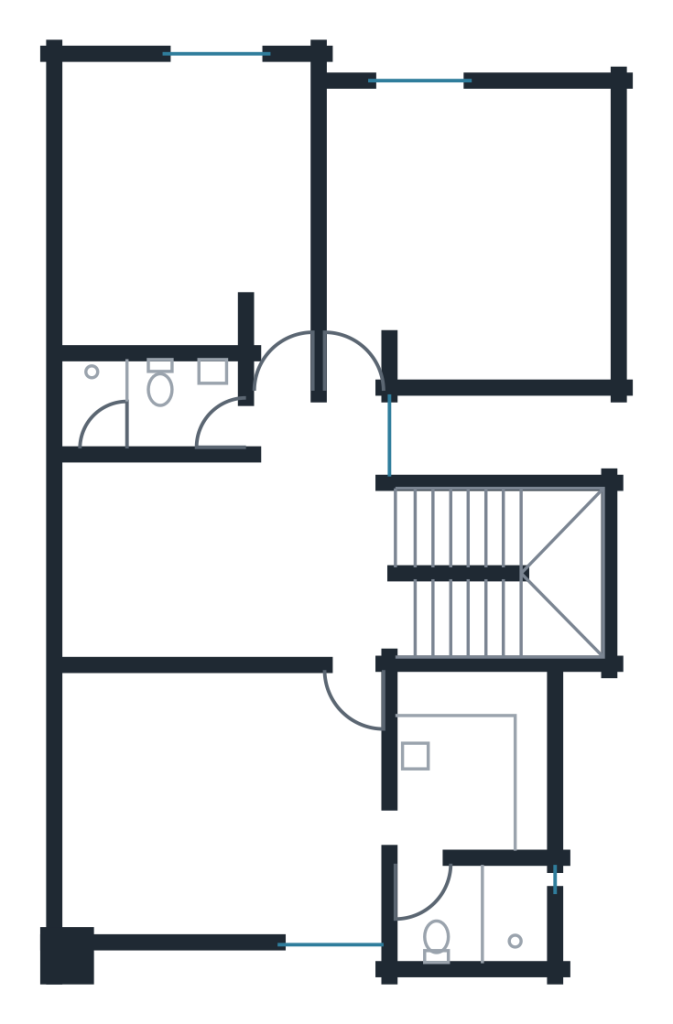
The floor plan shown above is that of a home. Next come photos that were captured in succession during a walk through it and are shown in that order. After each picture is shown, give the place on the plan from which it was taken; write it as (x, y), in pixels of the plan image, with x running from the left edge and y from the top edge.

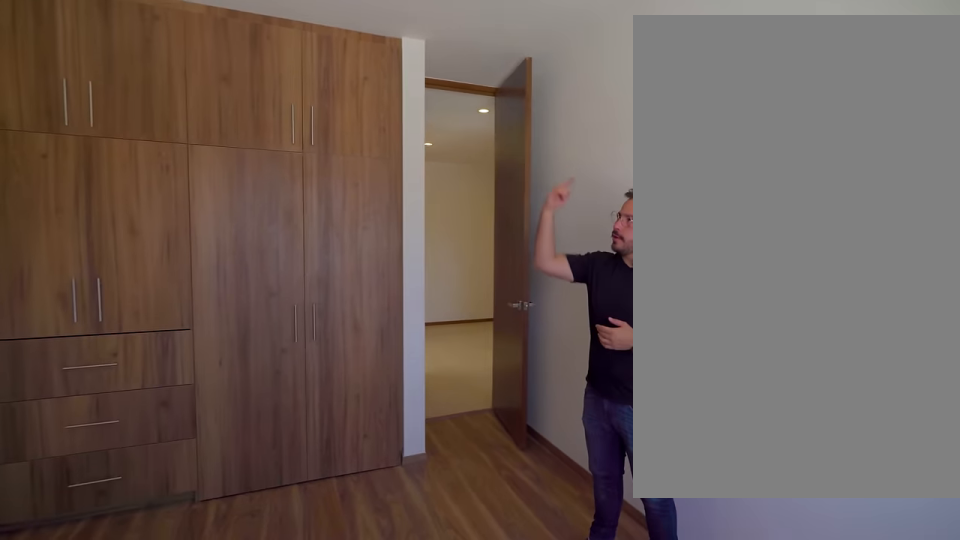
(359, 121)
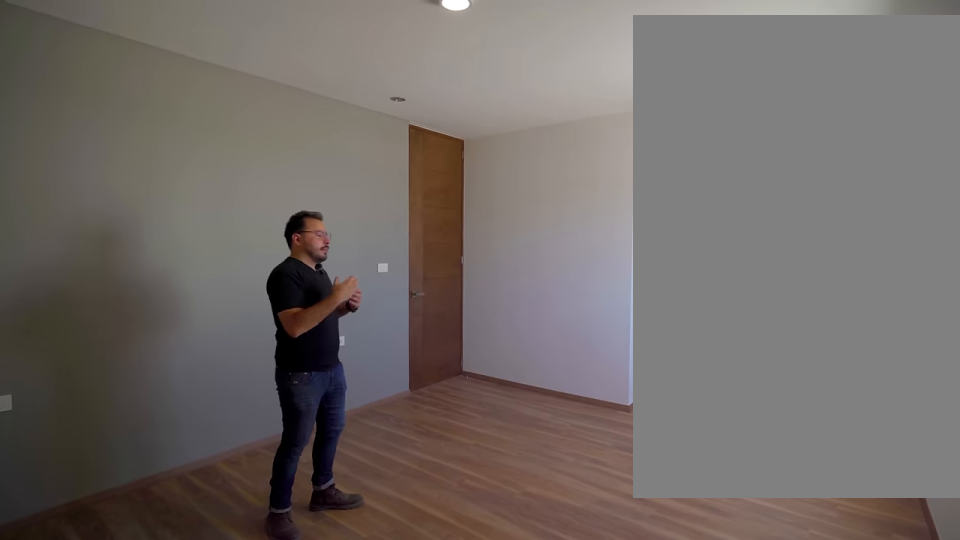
(96, 896)
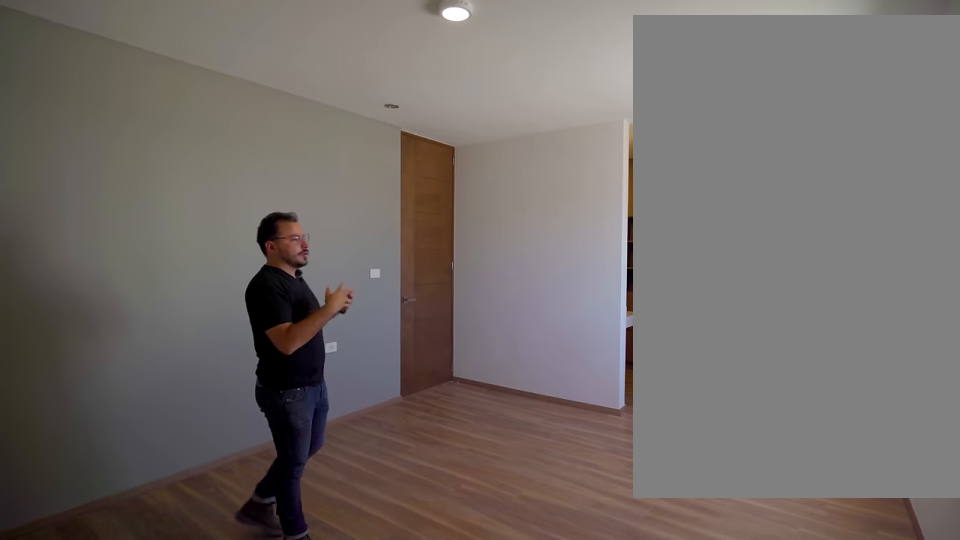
(96, 896)
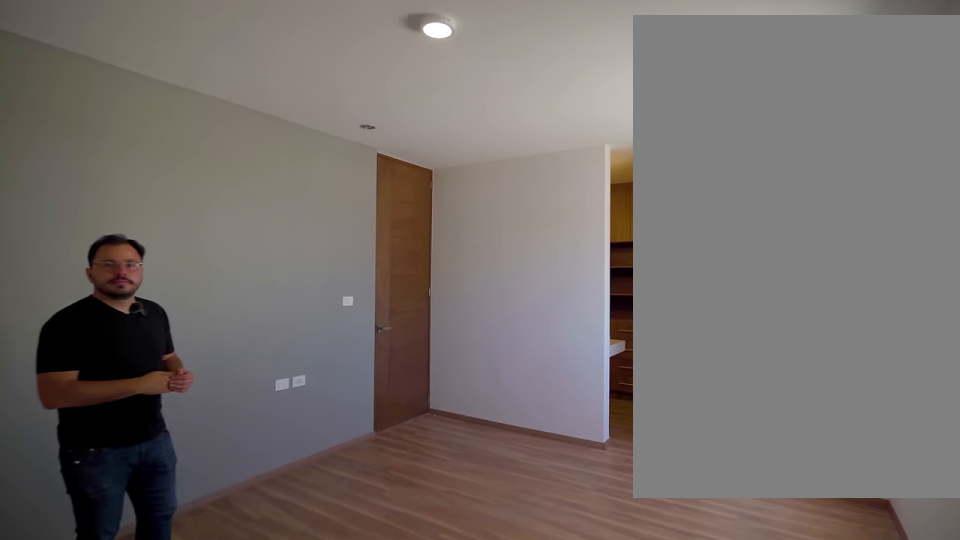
(96, 896)
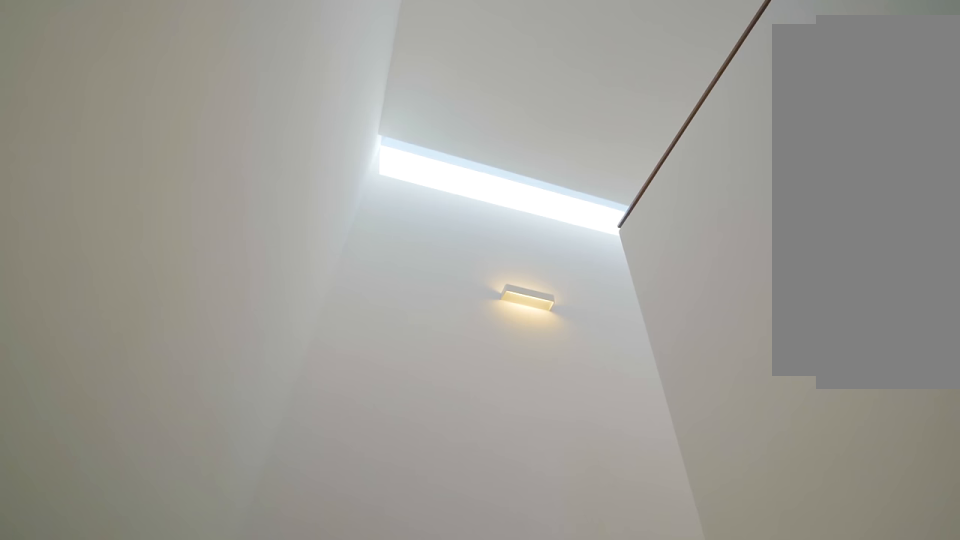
(501, 536)
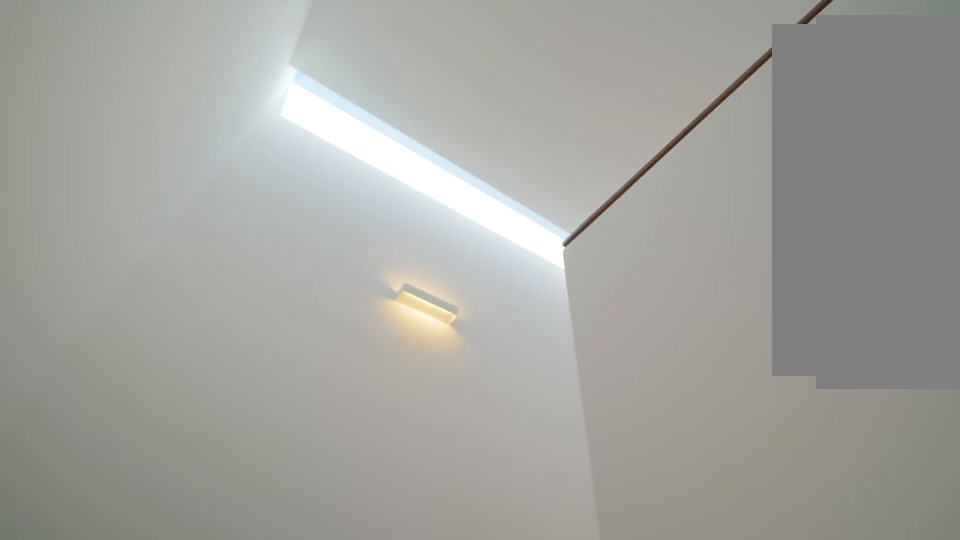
(500, 524)
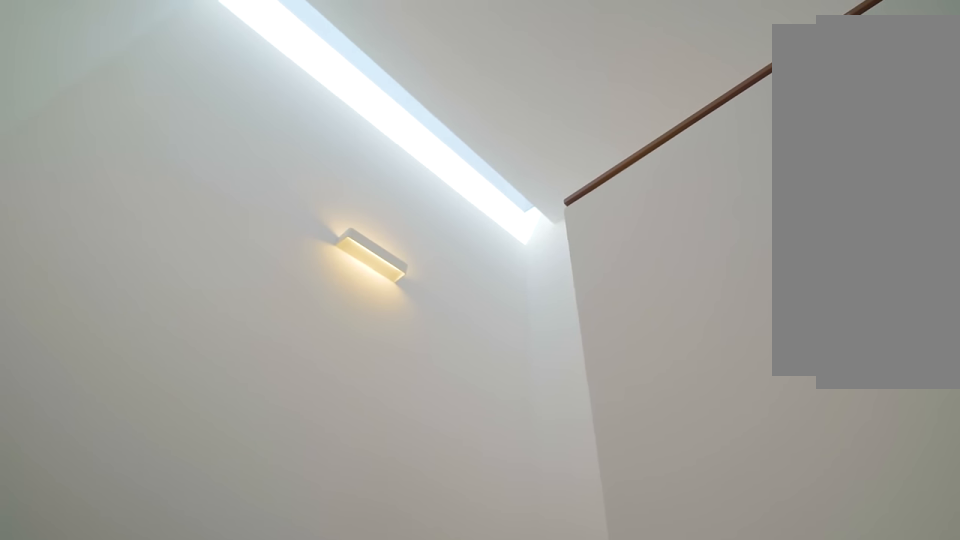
(492, 524)
